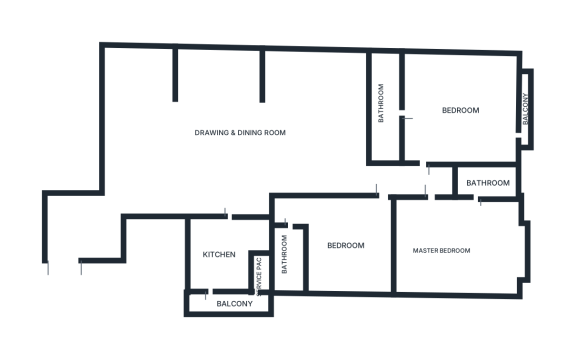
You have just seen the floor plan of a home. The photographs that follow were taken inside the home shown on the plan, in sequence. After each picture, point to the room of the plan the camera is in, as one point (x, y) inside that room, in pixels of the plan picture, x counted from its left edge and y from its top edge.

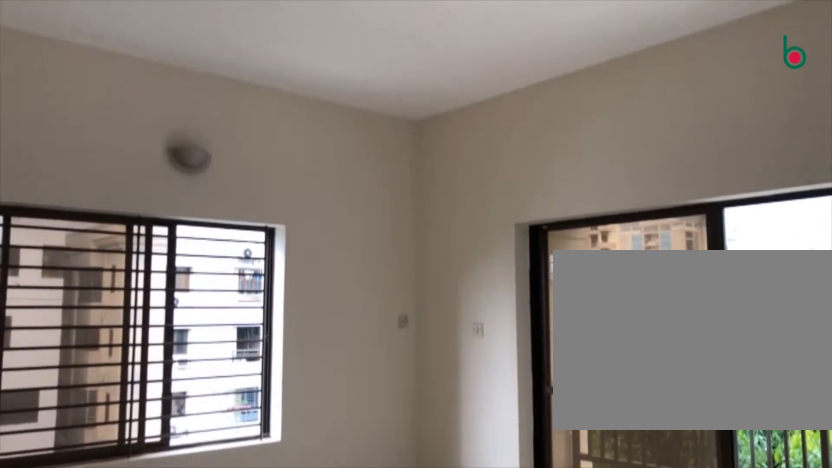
(462, 116)
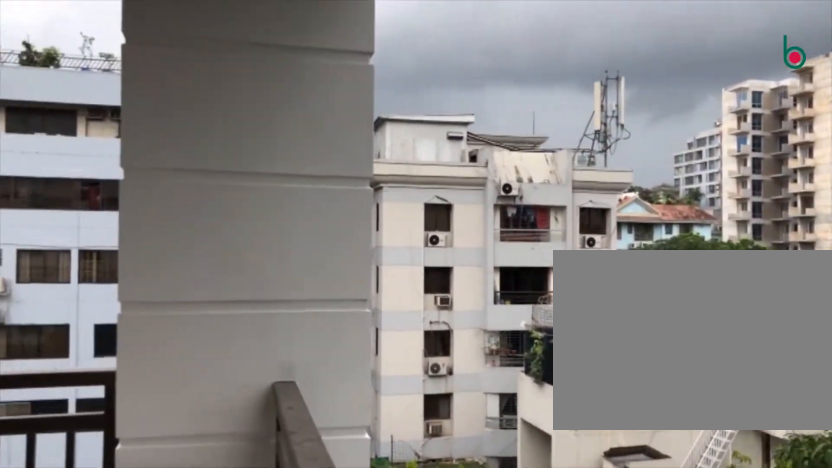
(523, 110)
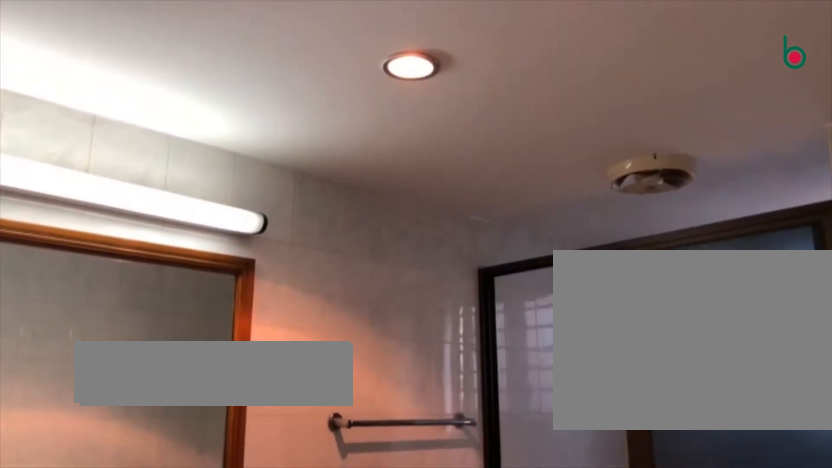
(385, 113)
